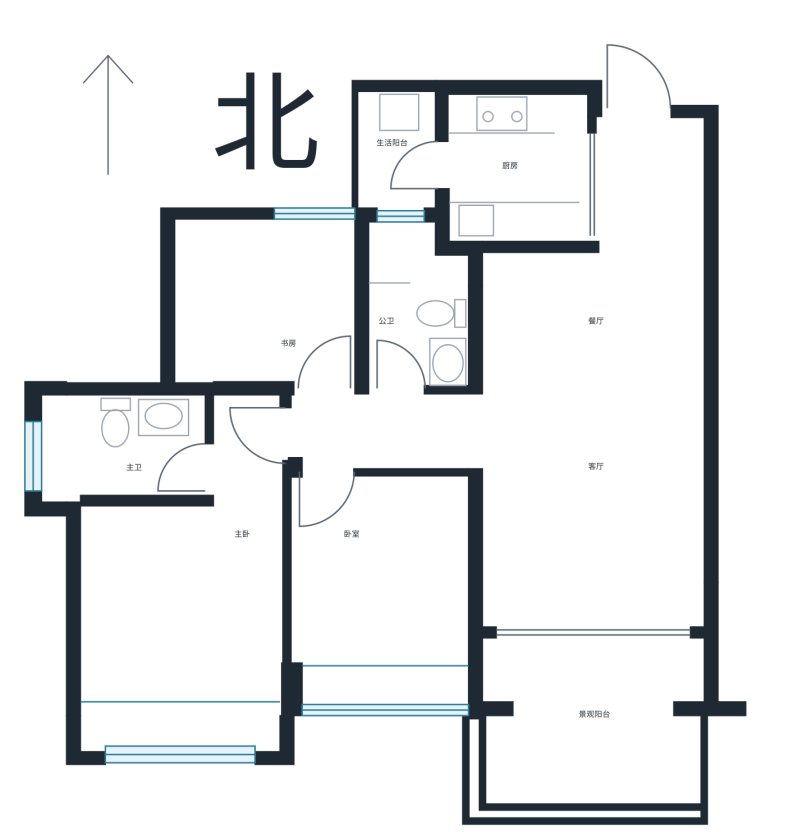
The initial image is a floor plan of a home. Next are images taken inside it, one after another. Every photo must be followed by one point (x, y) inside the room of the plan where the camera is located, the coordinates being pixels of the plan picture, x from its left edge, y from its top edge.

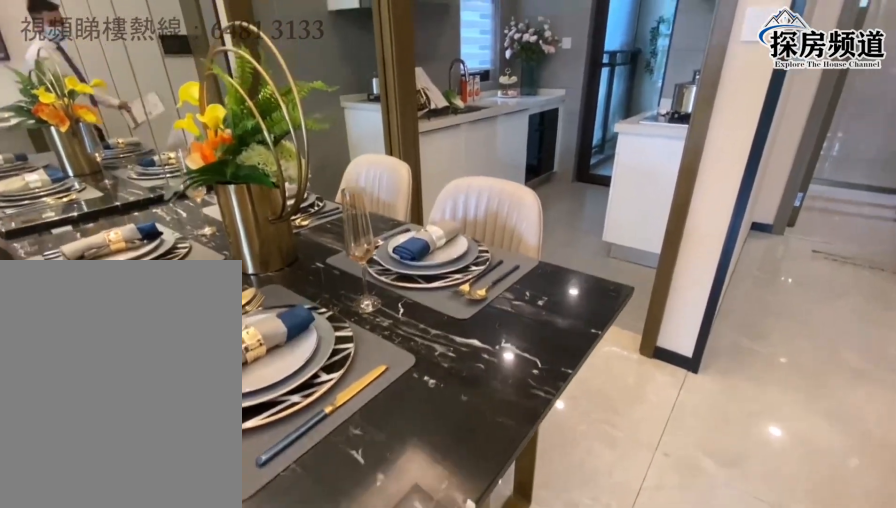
(542, 325)
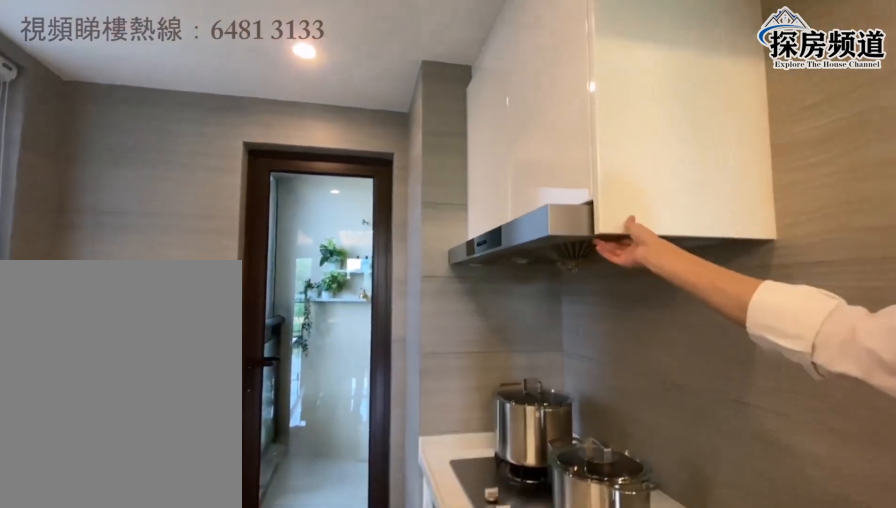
(538, 184)
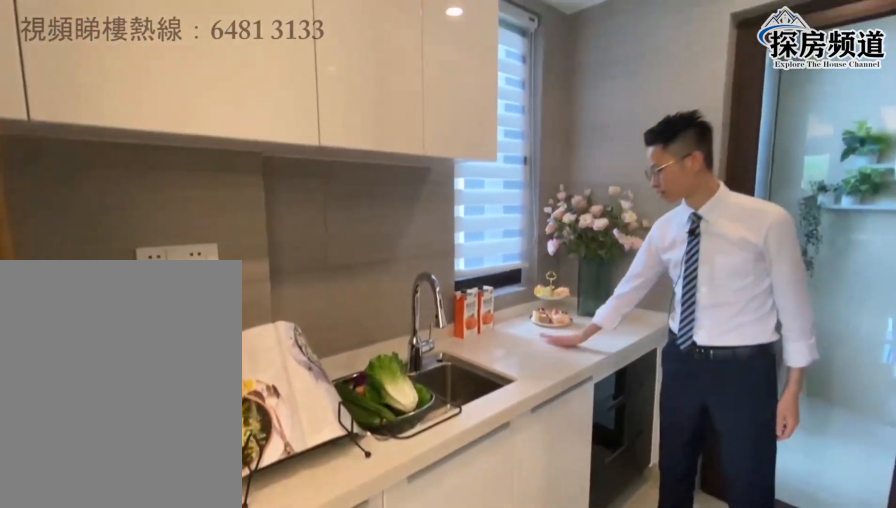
(538, 184)
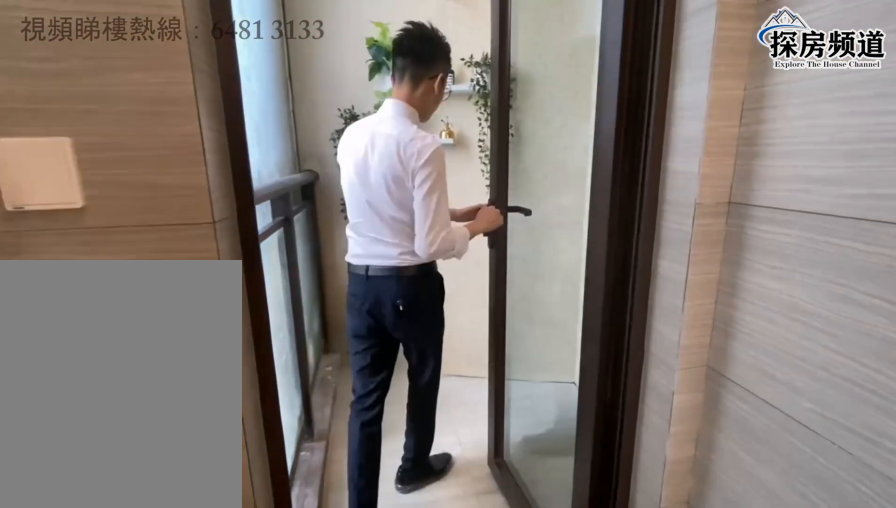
(405, 150)
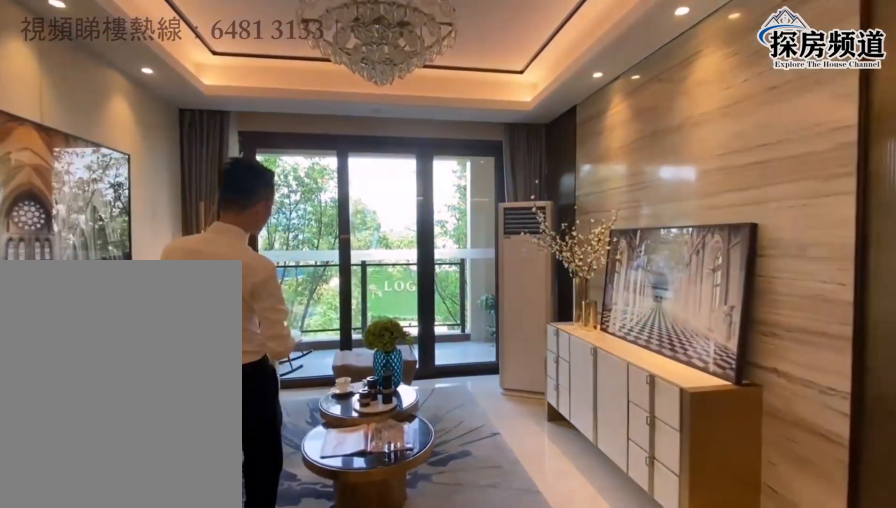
(592, 496)
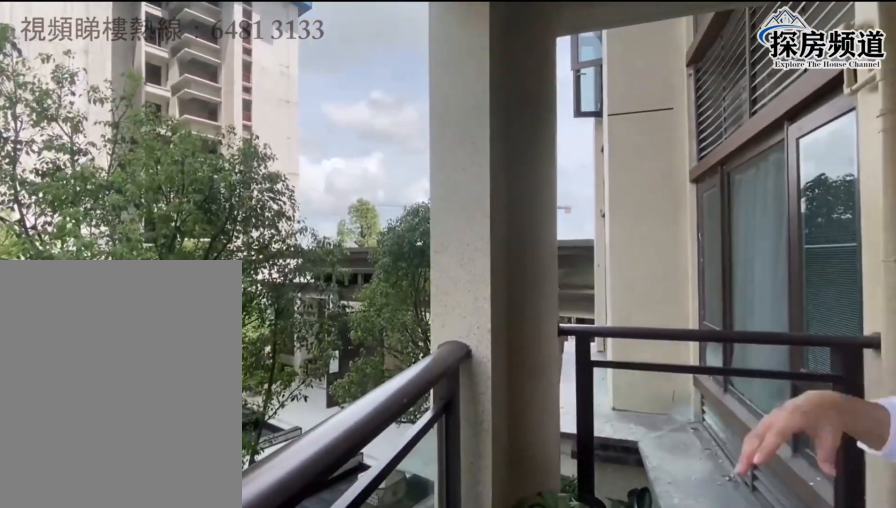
(591, 715)
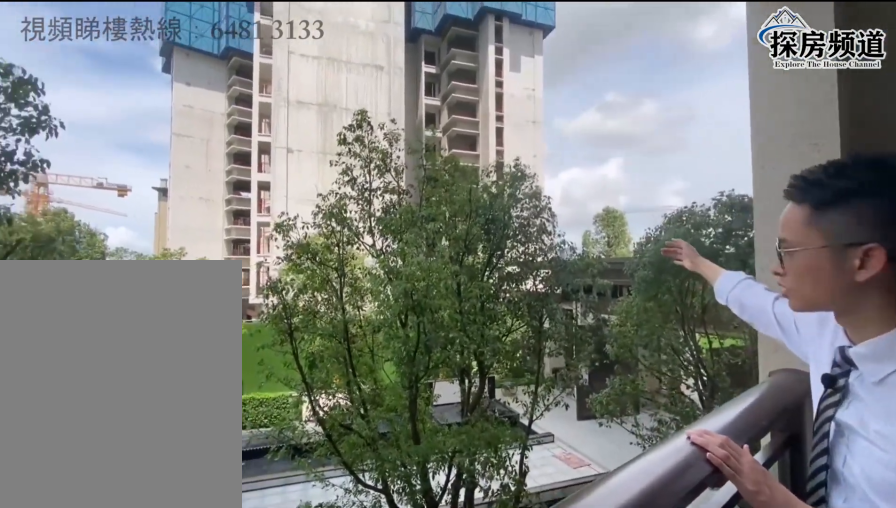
(590, 715)
